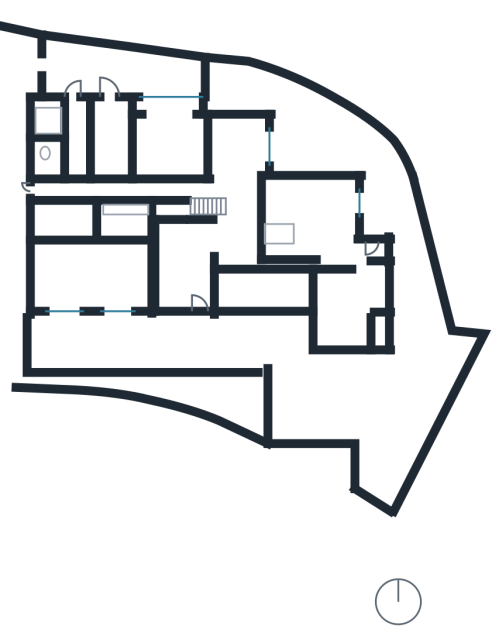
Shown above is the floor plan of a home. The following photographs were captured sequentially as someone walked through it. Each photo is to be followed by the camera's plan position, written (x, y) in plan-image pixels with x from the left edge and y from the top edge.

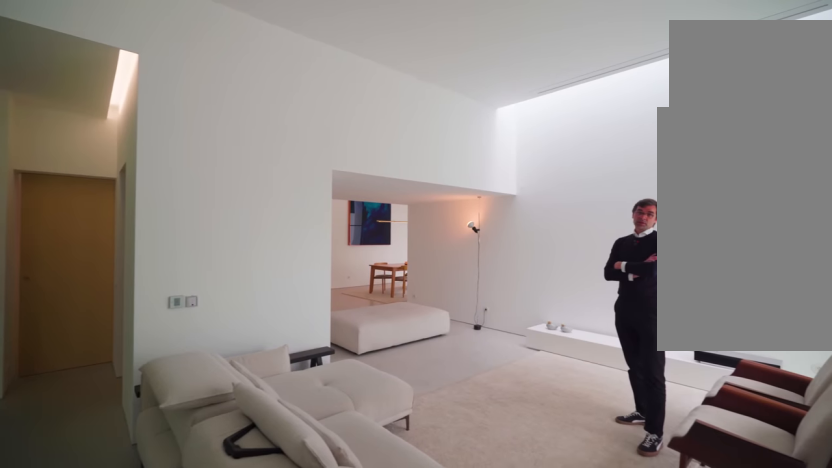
(316, 250)
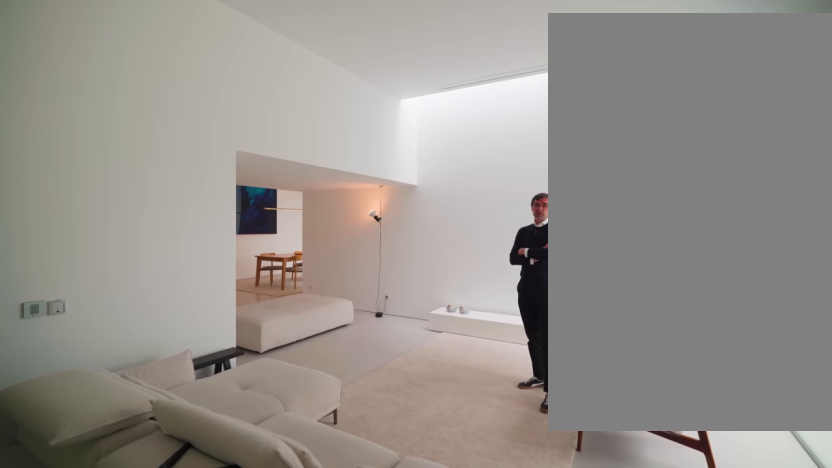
(326, 258)
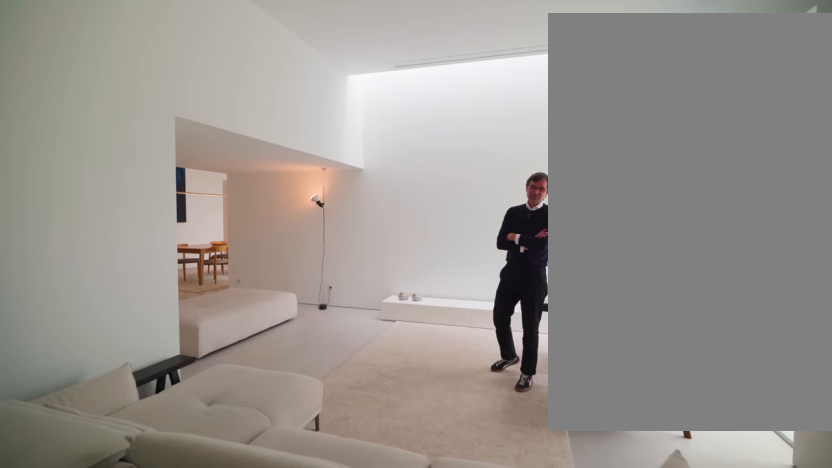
(326, 259)
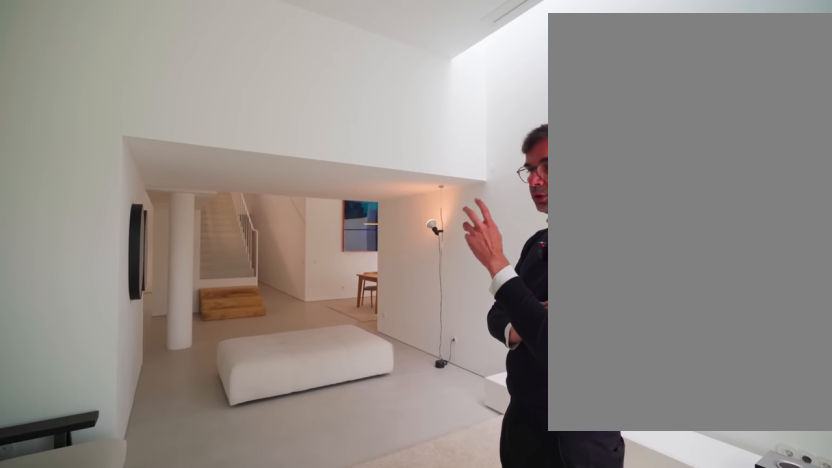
(345, 251)
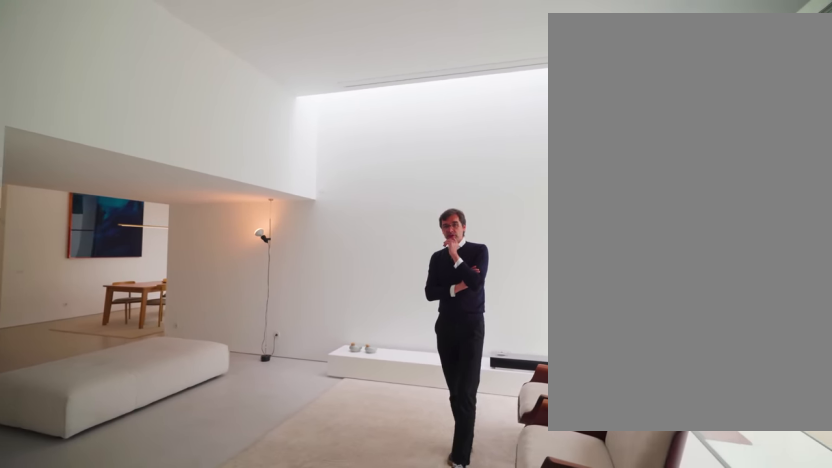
(343, 231)
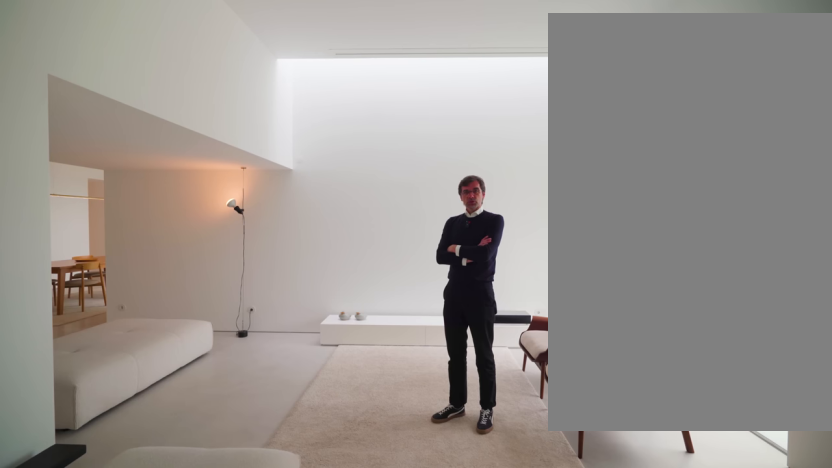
(329, 226)
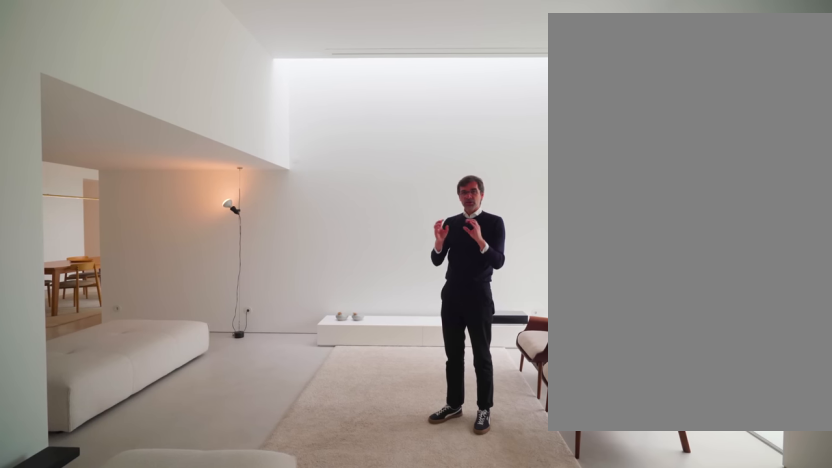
(329, 226)
